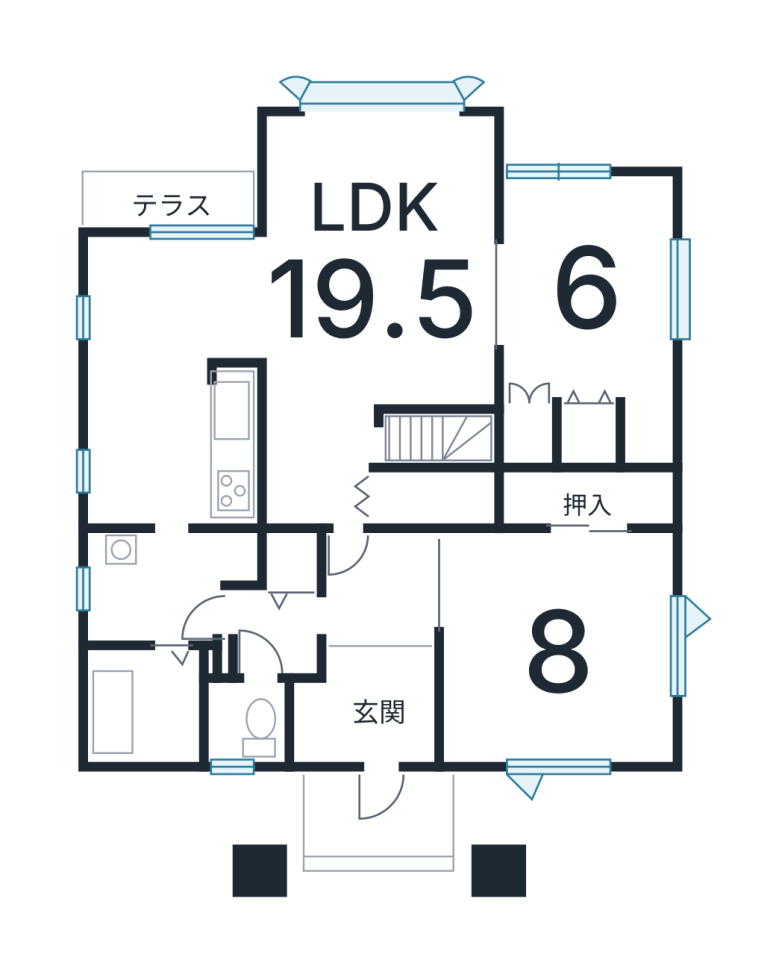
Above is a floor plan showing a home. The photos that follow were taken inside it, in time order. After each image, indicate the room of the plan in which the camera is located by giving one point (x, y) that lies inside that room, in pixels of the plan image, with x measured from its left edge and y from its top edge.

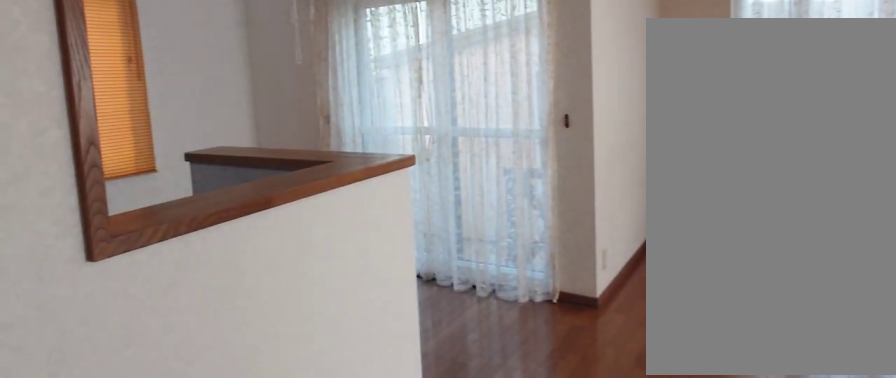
(378, 306)
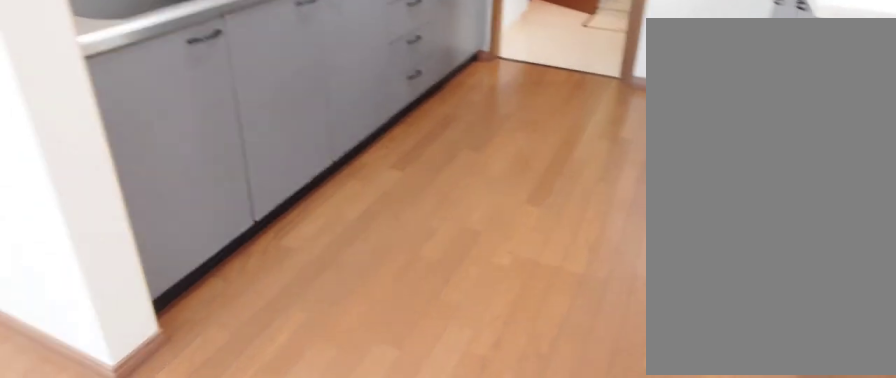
(149, 455)
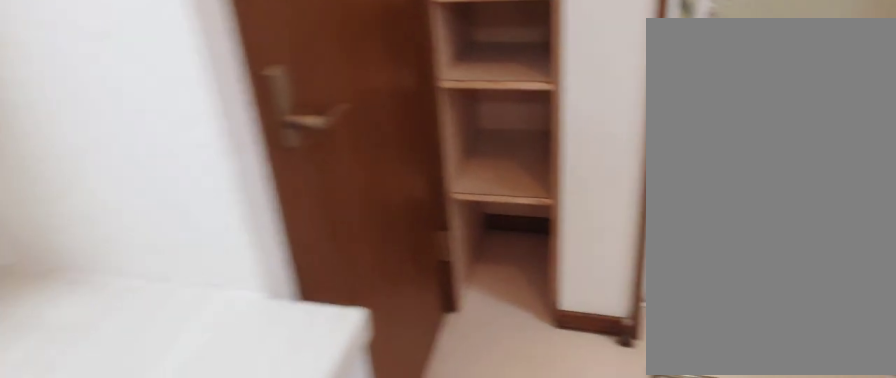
(152, 578)
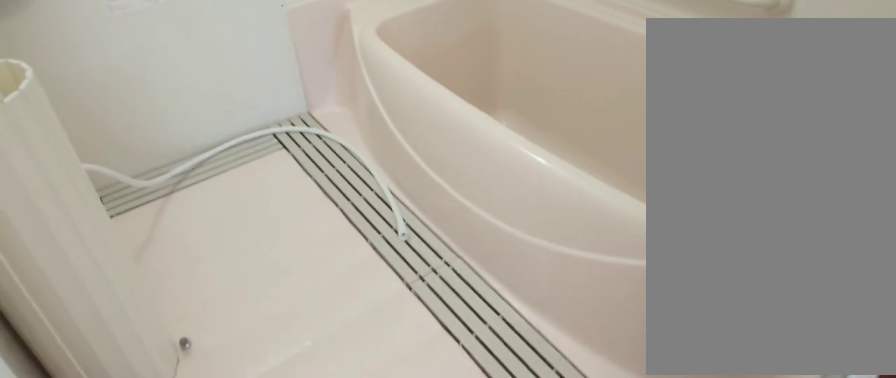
(126, 722)
